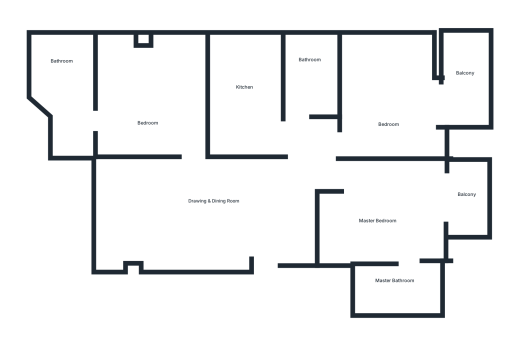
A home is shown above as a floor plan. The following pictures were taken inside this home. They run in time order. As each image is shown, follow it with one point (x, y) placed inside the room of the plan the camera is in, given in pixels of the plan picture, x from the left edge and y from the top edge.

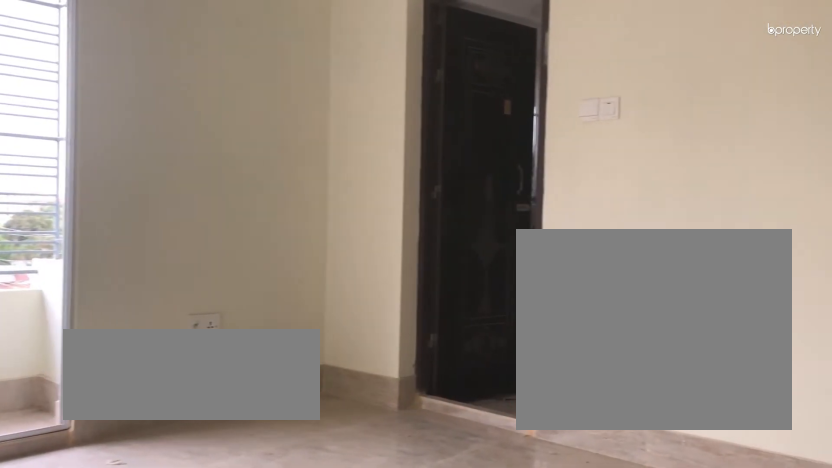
(380, 208)
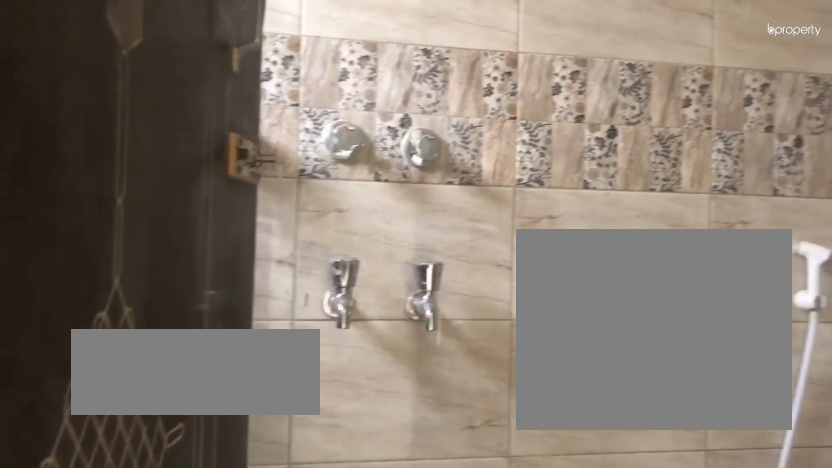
(398, 287)
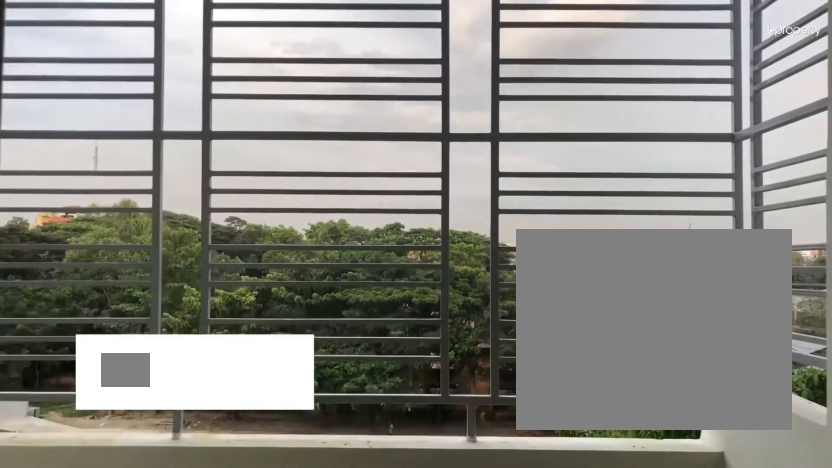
(459, 80)
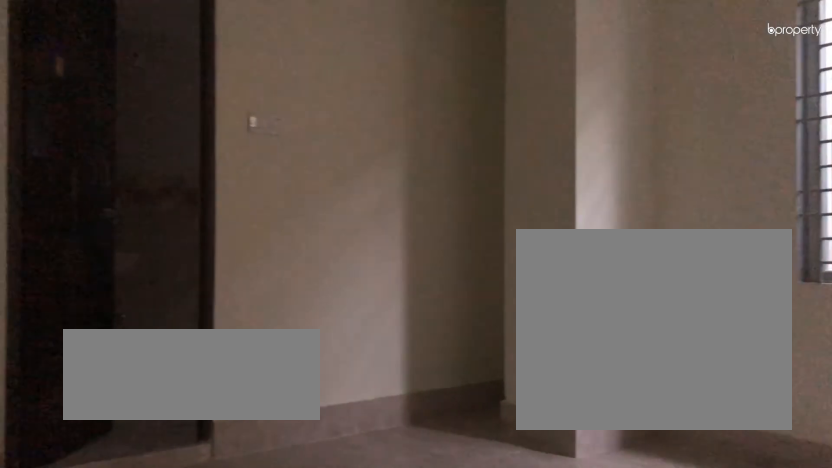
(150, 100)
